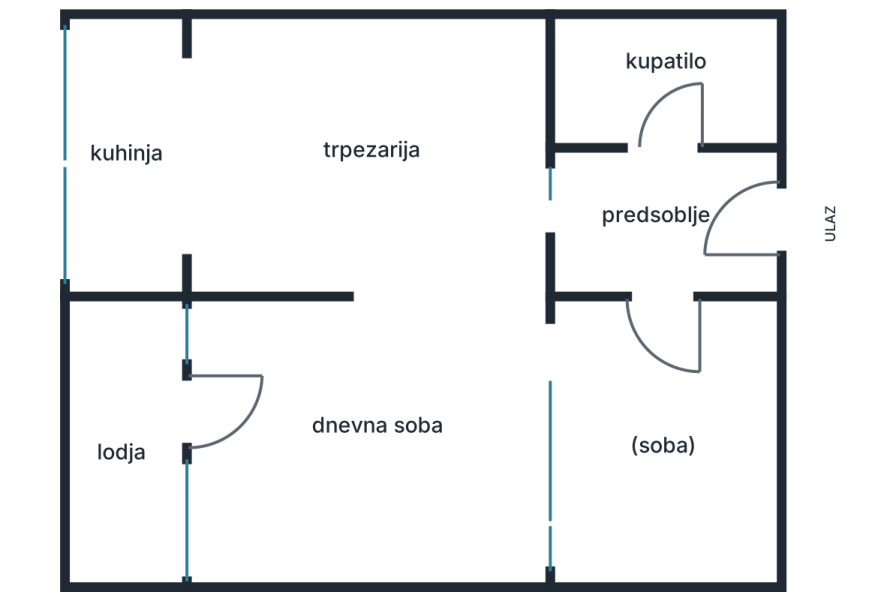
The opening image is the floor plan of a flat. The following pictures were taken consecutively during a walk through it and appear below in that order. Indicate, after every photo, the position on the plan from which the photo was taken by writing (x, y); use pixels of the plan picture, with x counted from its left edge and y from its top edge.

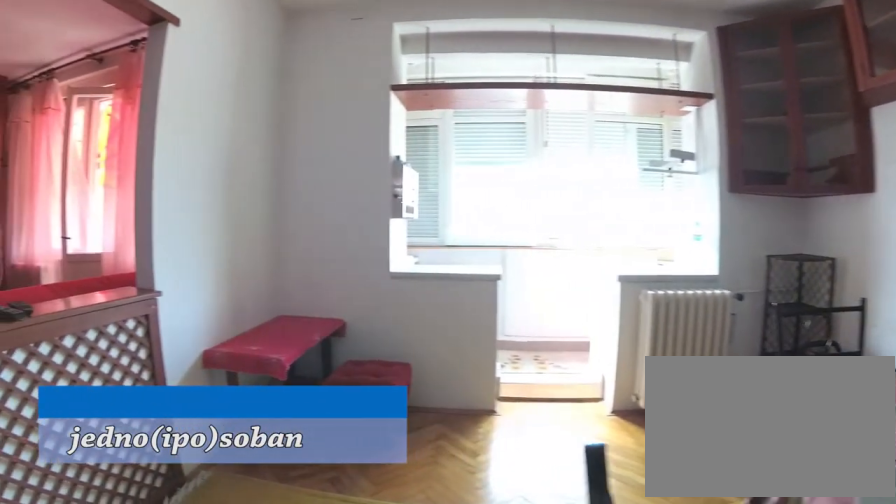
(533, 207)
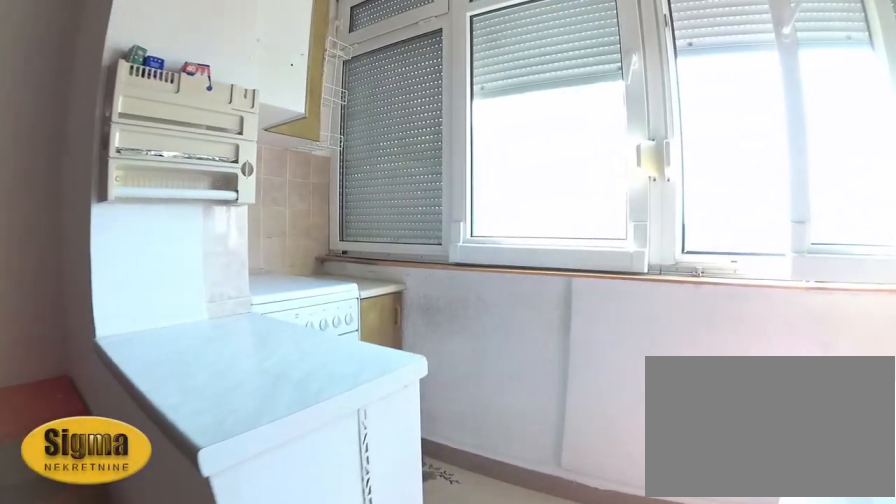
(251, 189)
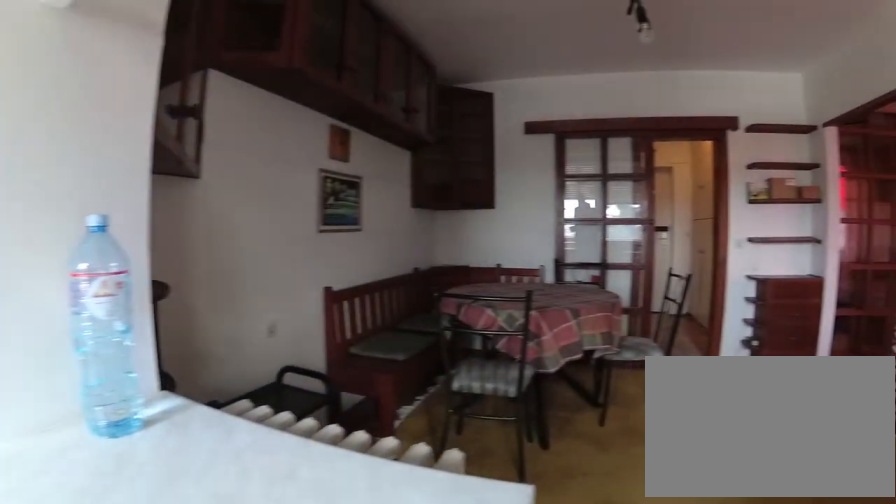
(116, 184)
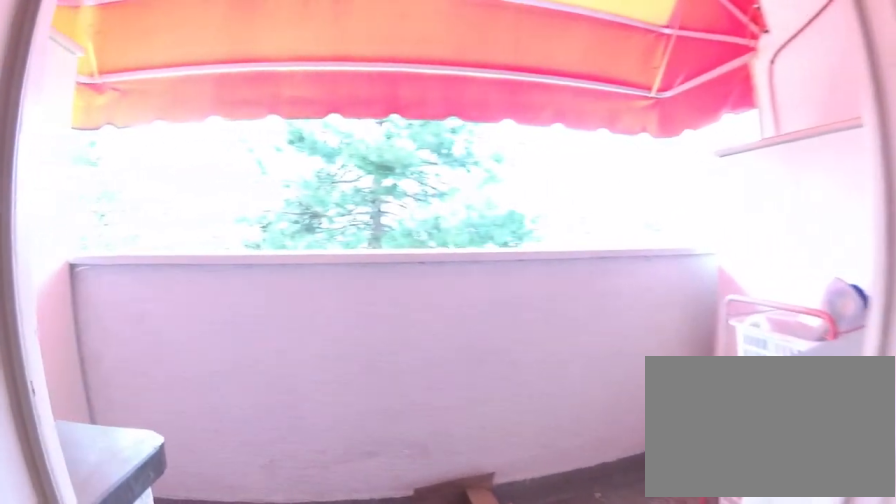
(239, 443)
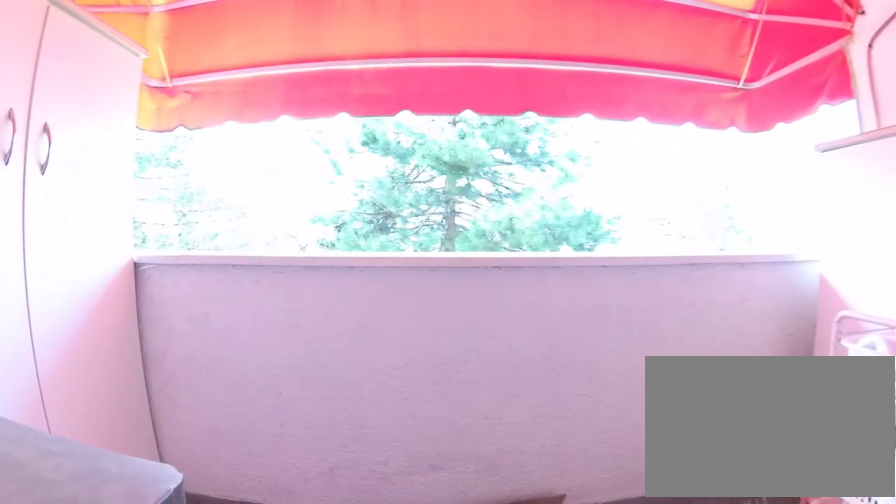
(238, 435)
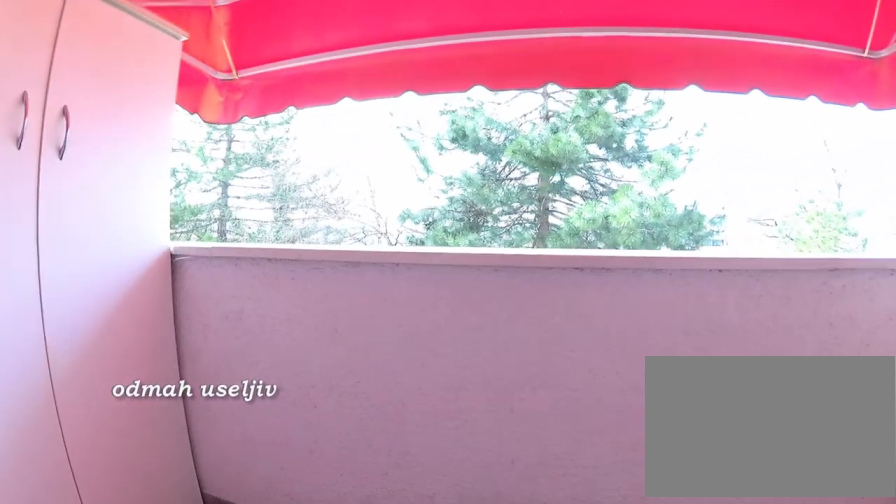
(190, 420)
